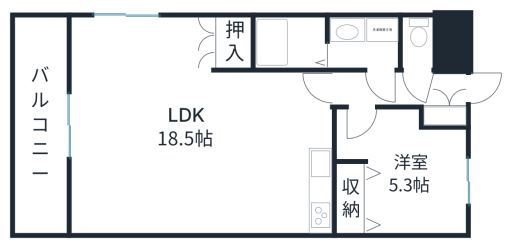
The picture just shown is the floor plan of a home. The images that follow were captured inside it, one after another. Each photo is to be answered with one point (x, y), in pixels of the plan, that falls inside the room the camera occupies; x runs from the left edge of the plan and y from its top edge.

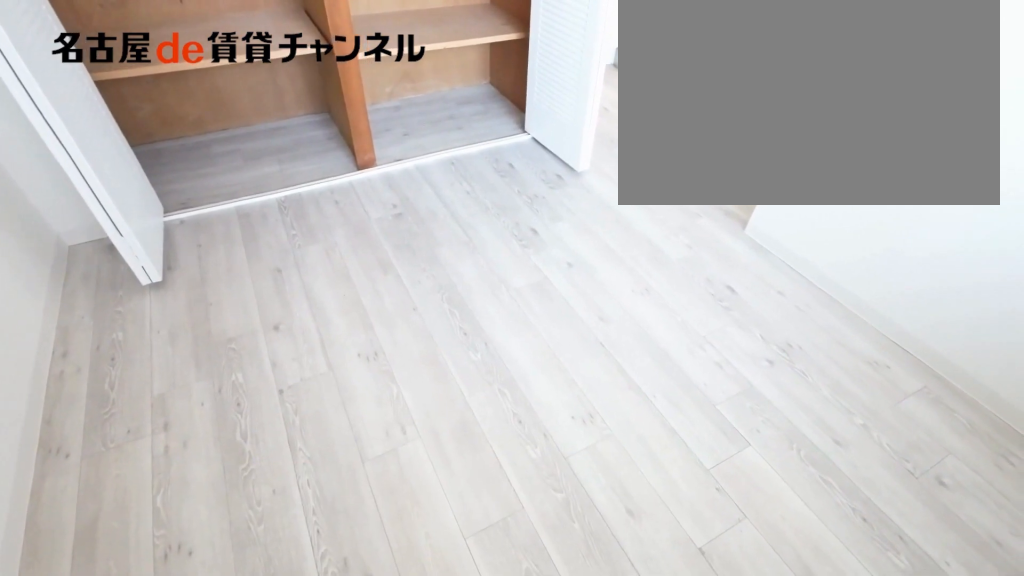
(401, 173)
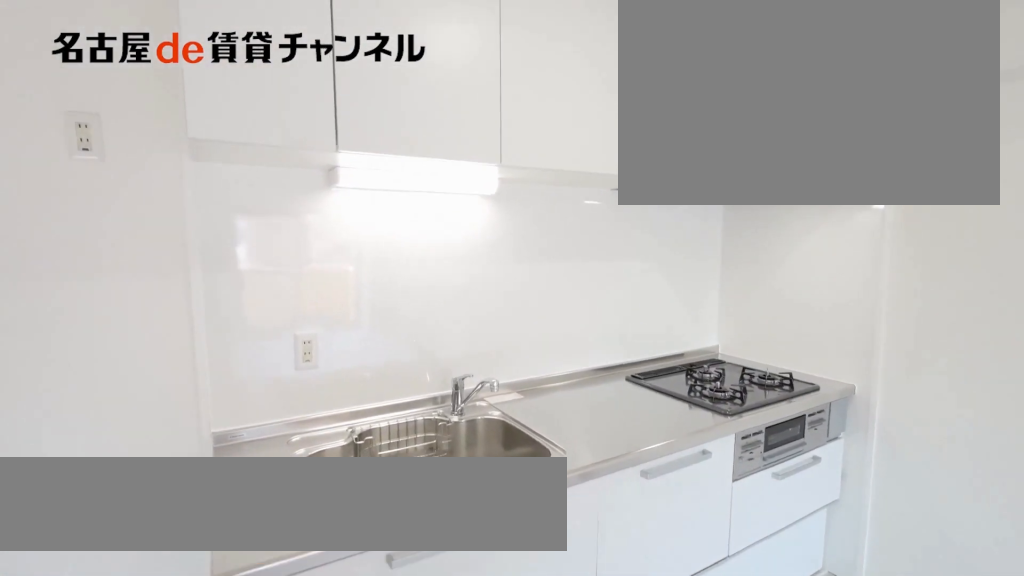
(326, 201)
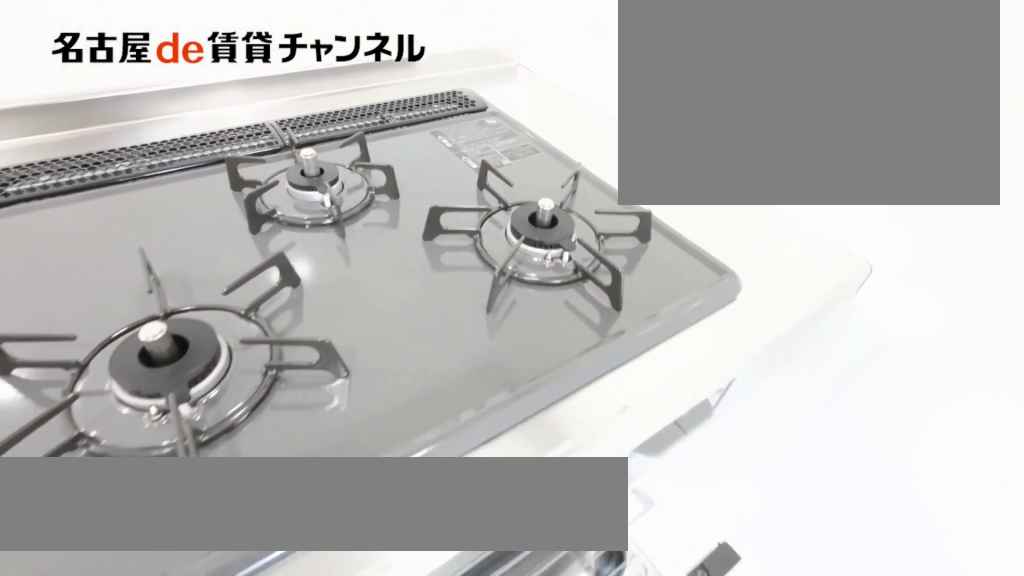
(326, 201)
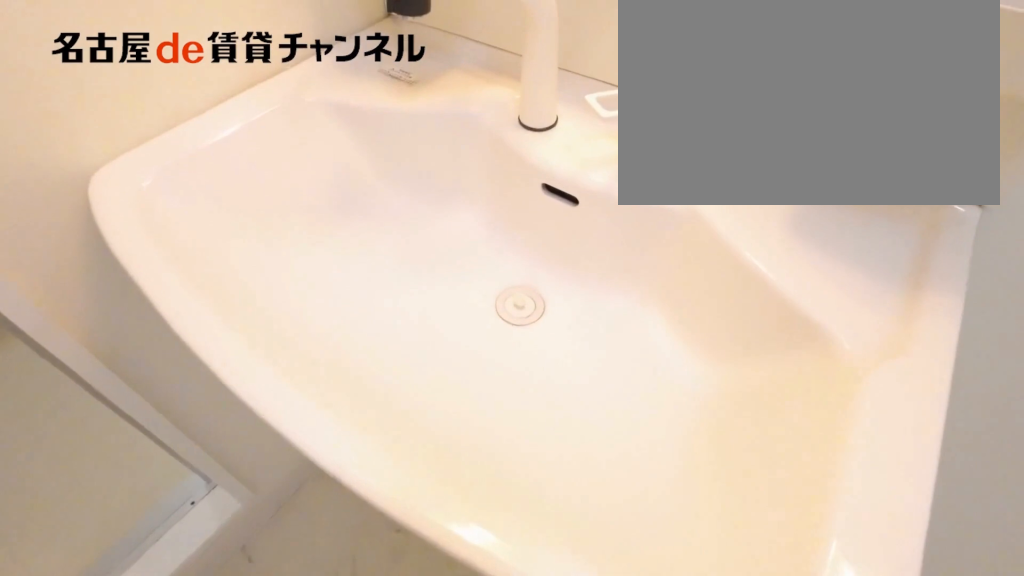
(364, 41)
